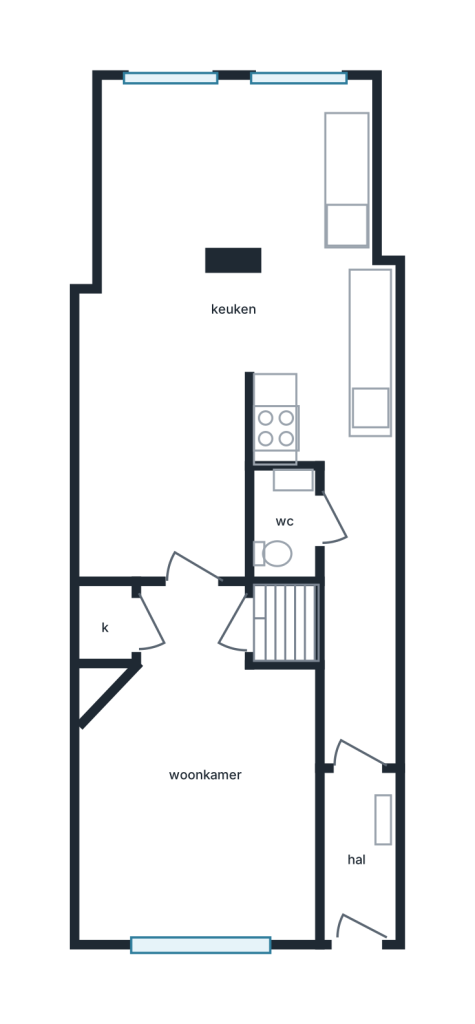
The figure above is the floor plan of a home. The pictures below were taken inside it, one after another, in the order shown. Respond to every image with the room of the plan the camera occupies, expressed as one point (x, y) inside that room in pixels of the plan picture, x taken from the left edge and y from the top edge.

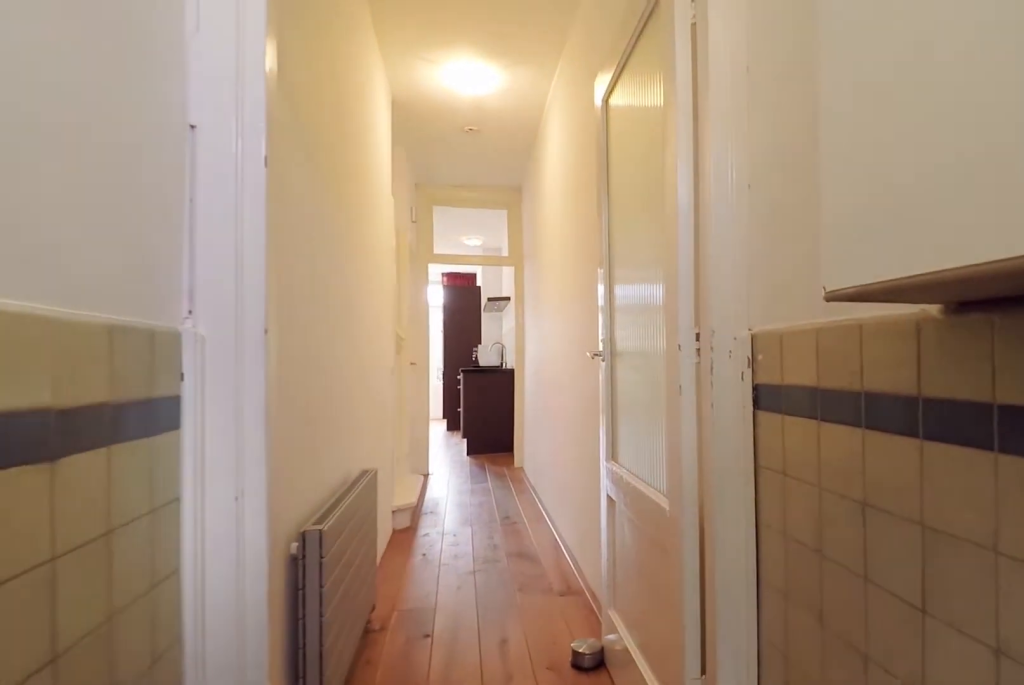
(356, 856)
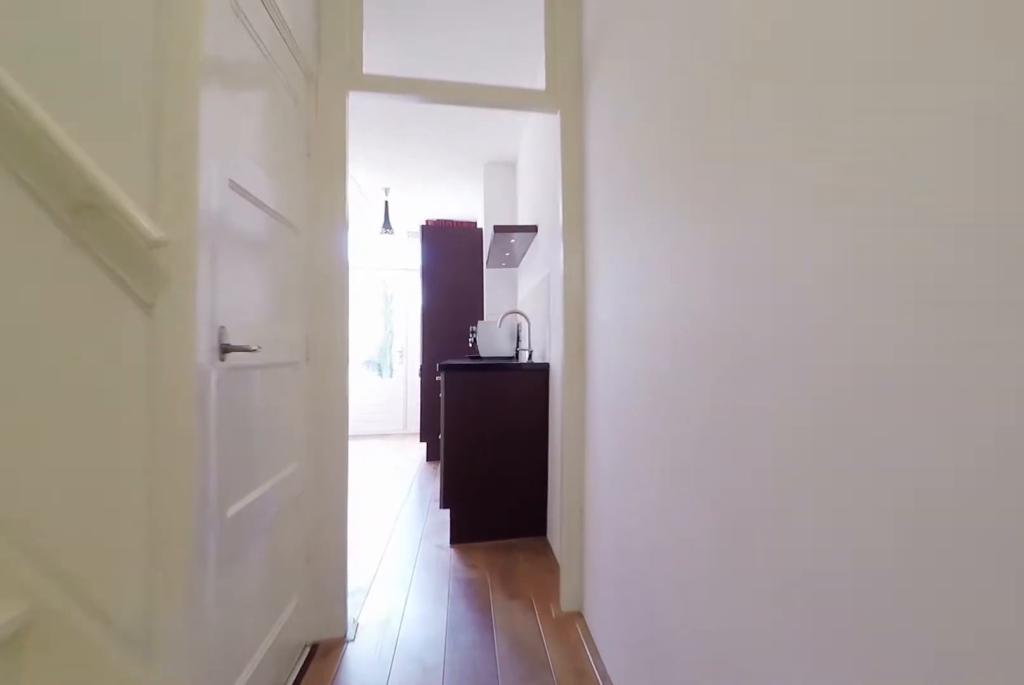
(358, 617)
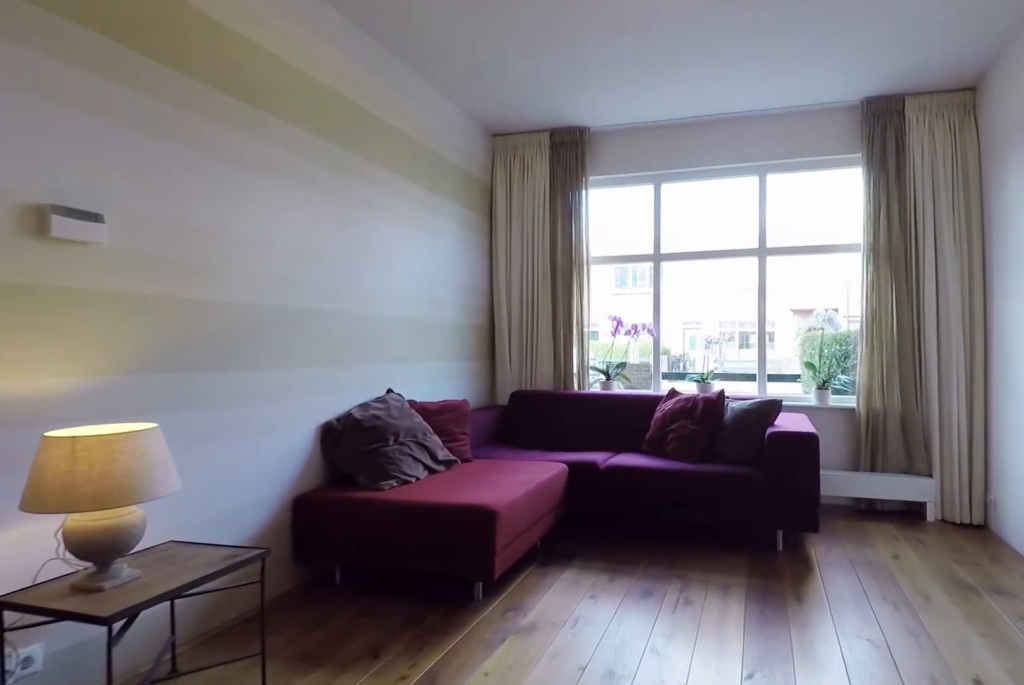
(197, 781)
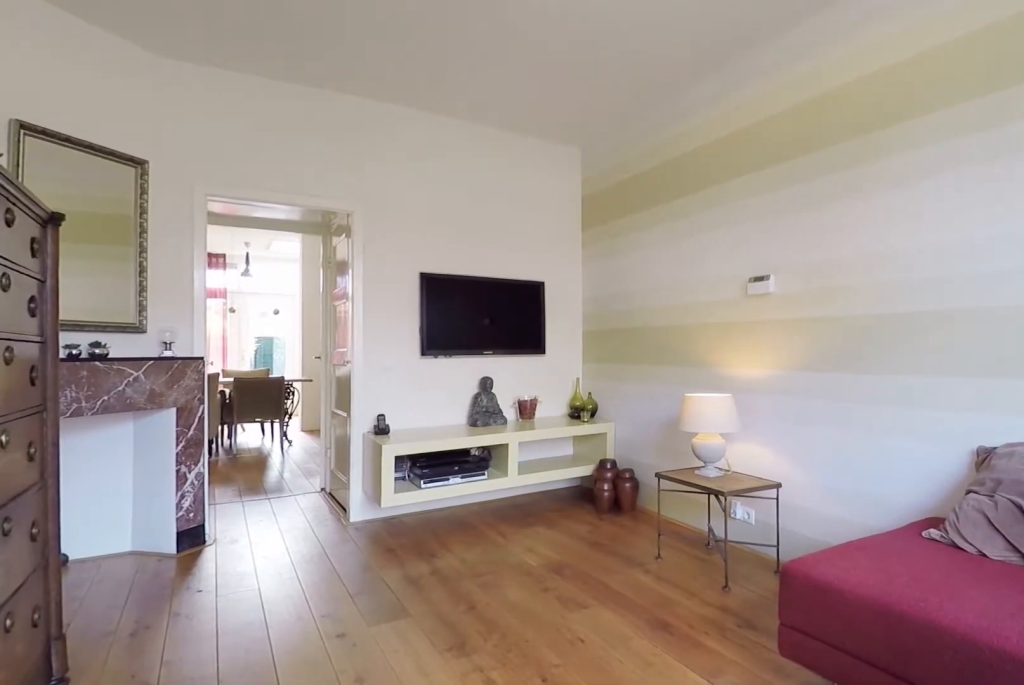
(197, 781)
